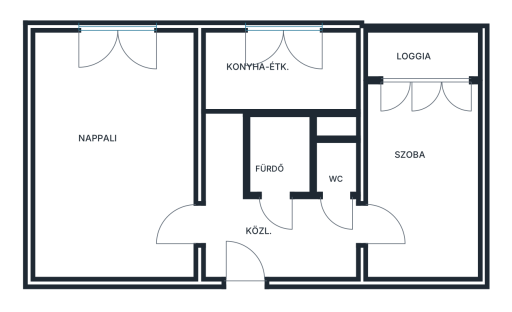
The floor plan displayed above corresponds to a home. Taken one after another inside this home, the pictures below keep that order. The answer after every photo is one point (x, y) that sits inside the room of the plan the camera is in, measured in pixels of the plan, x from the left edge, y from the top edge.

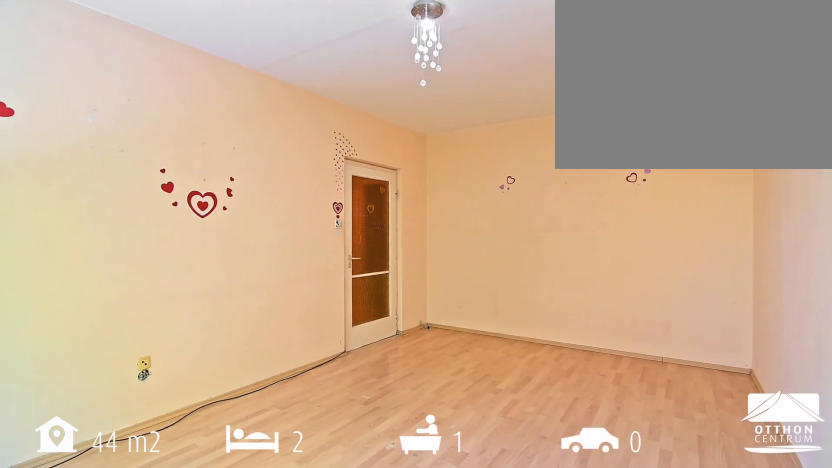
(99, 157)
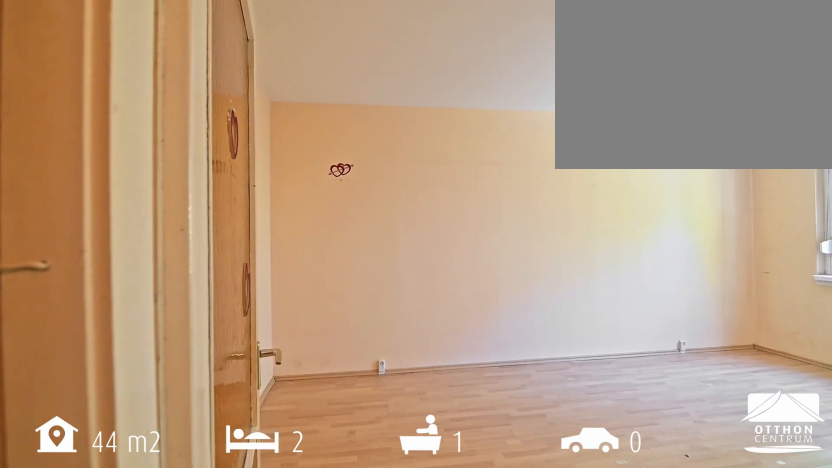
(99, 157)
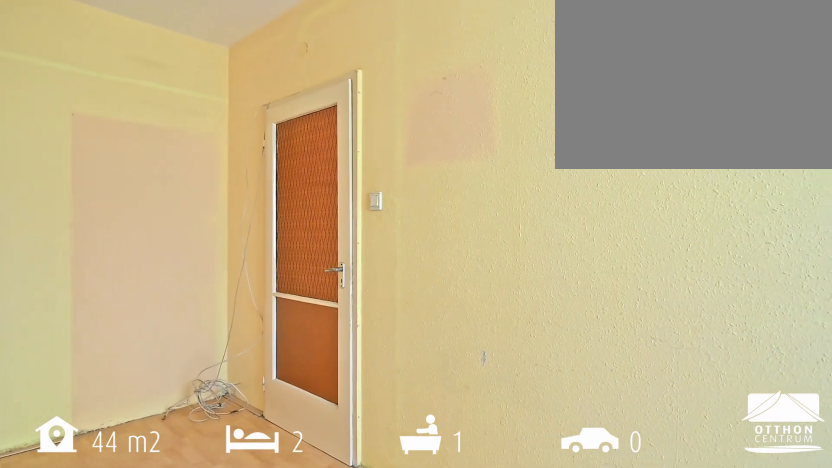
(414, 175)
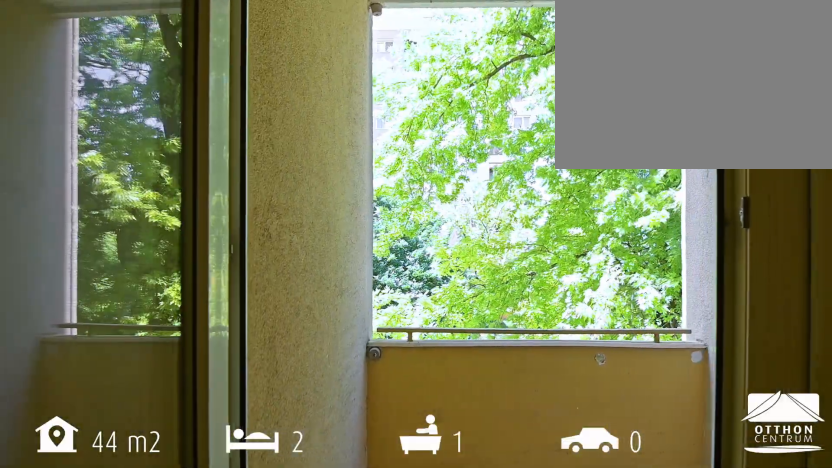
(460, 57)
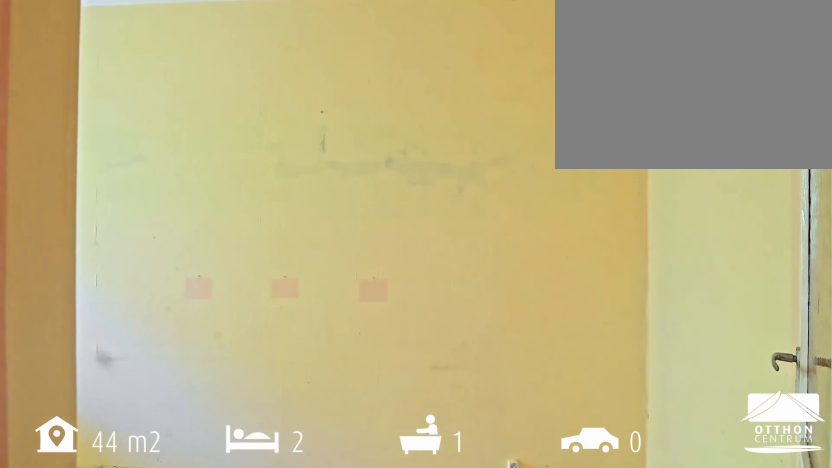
(414, 171)
